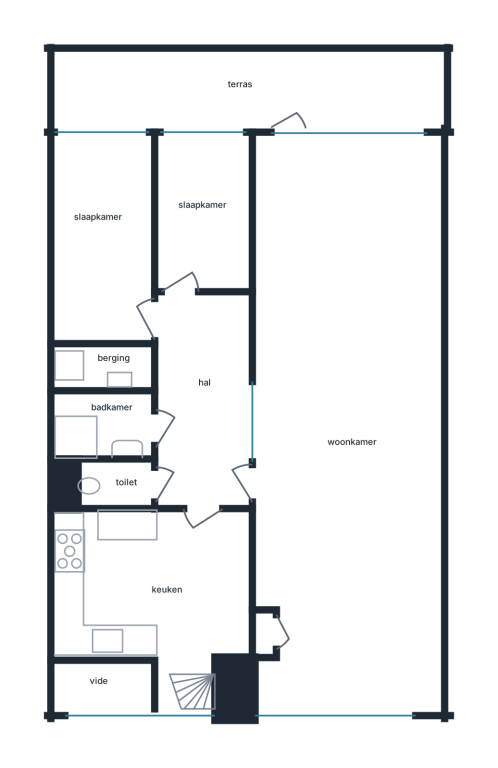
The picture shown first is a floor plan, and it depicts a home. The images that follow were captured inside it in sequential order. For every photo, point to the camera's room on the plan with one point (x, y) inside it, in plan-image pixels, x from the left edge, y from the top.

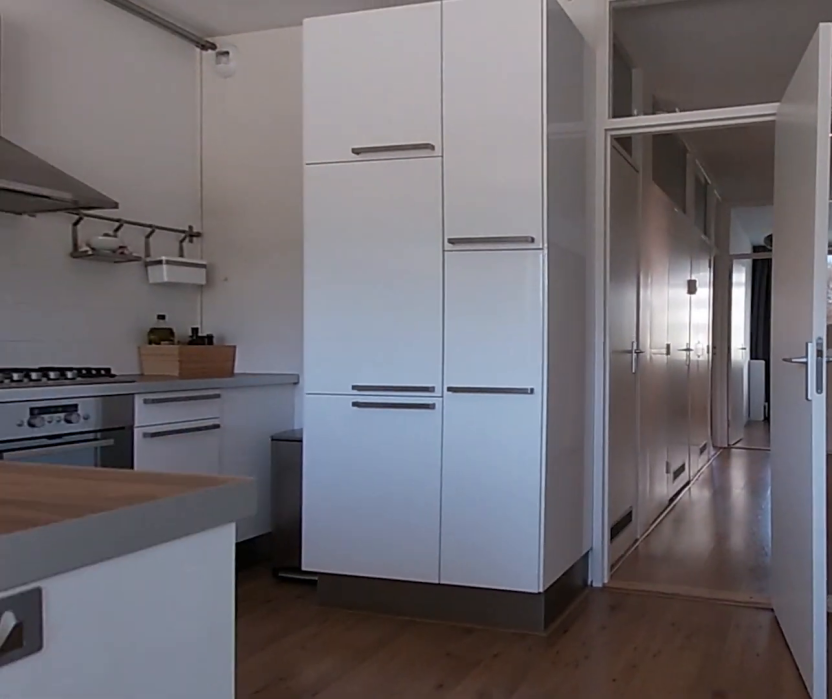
(154, 588)
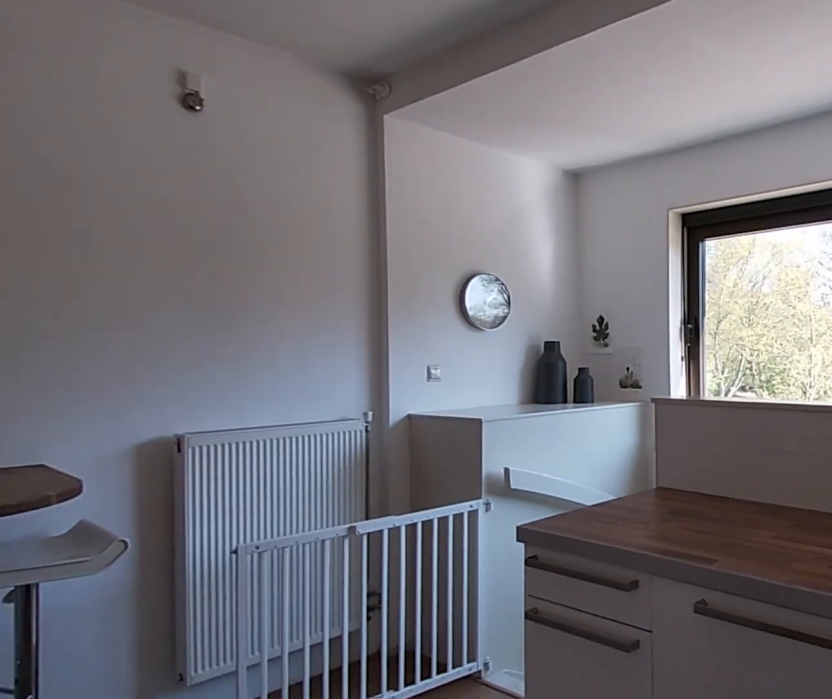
(154, 588)
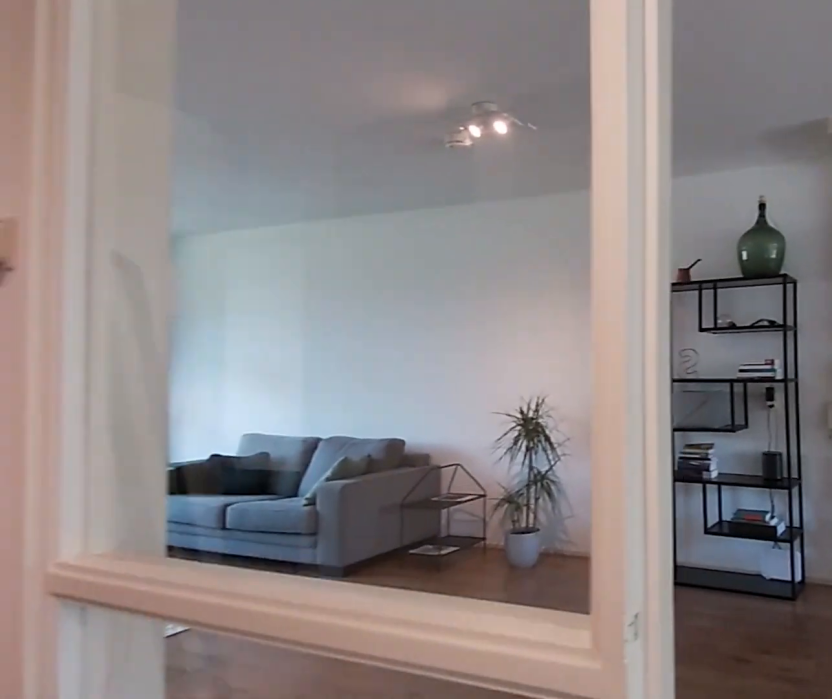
(203, 401)
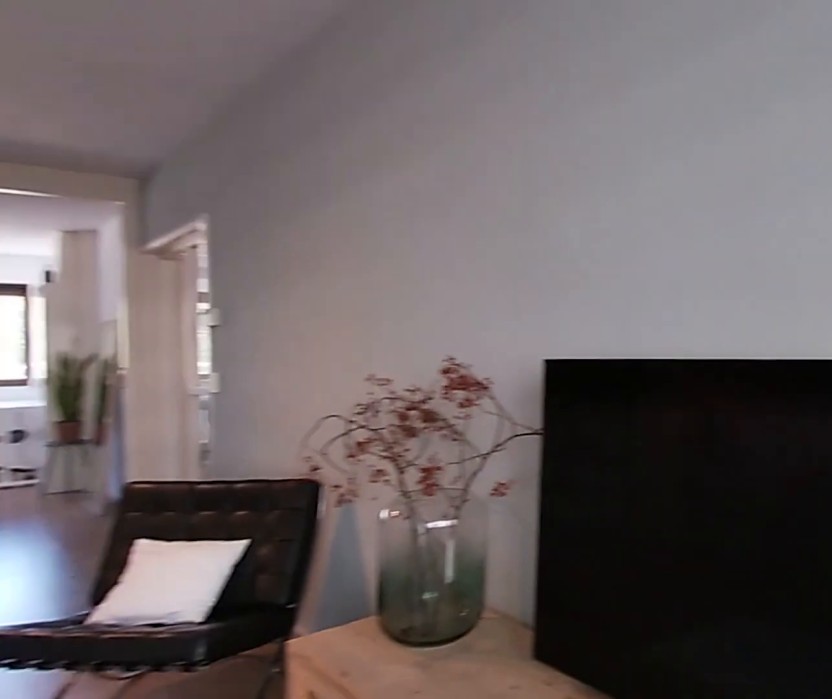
(359, 279)
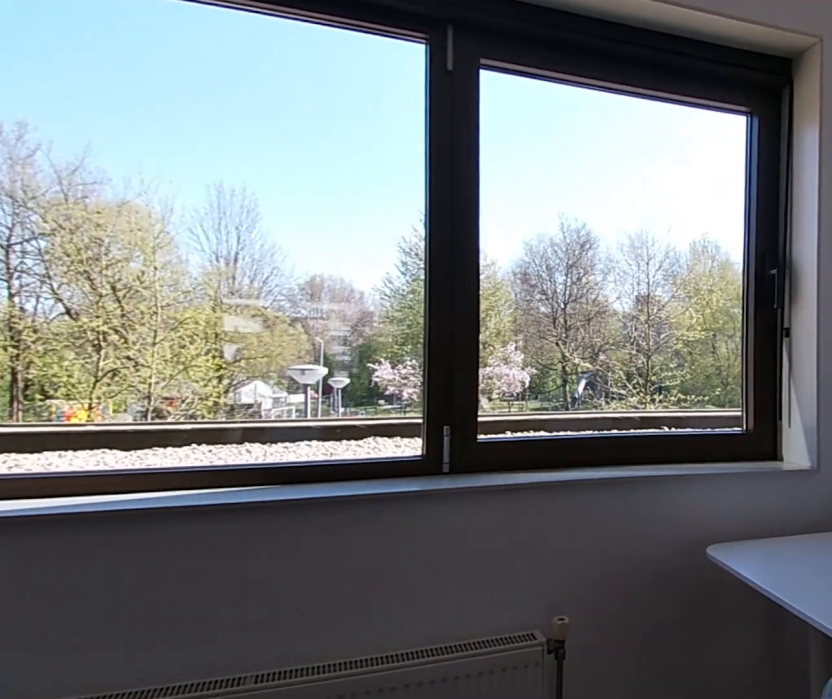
(359, 279)
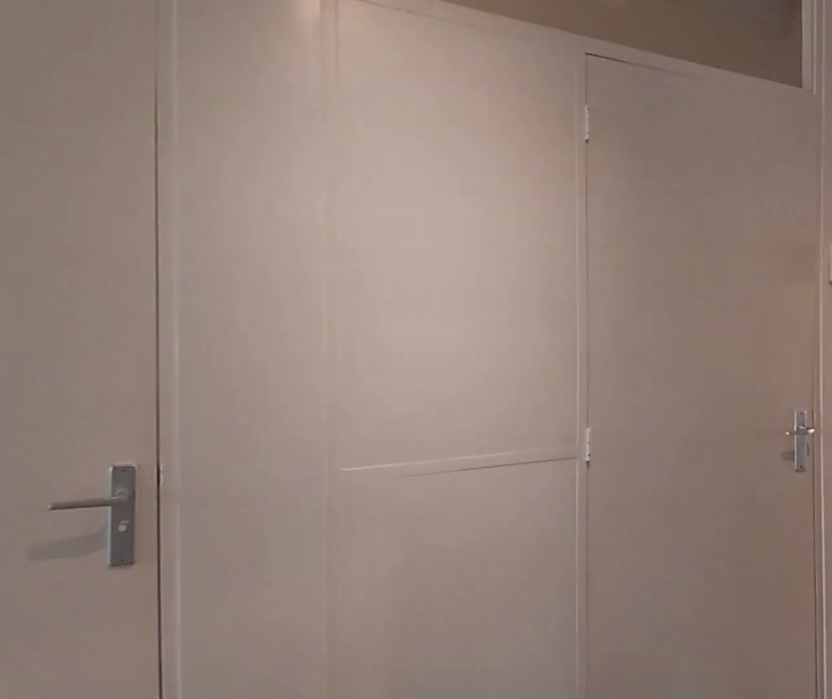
(203, 402)
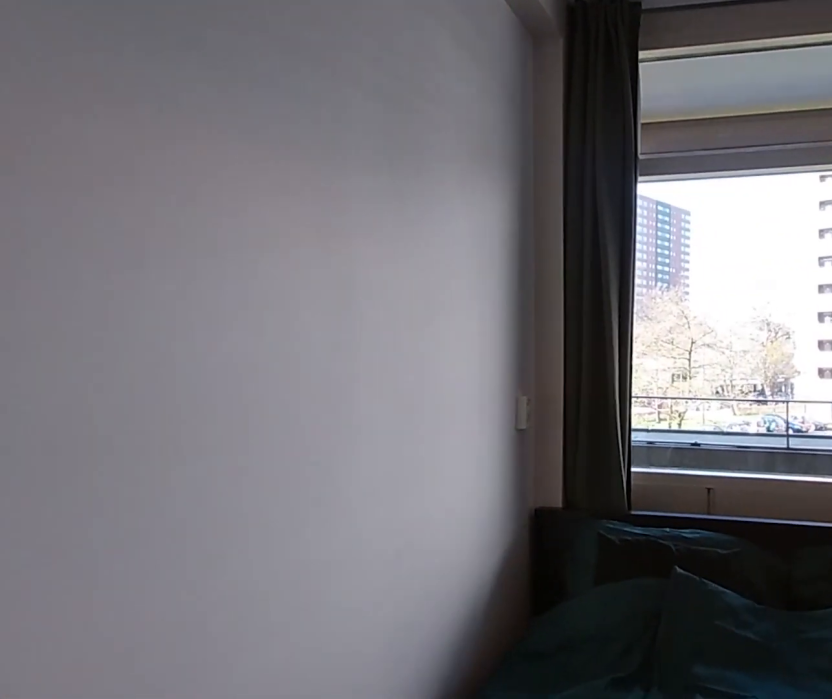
(105, 240)
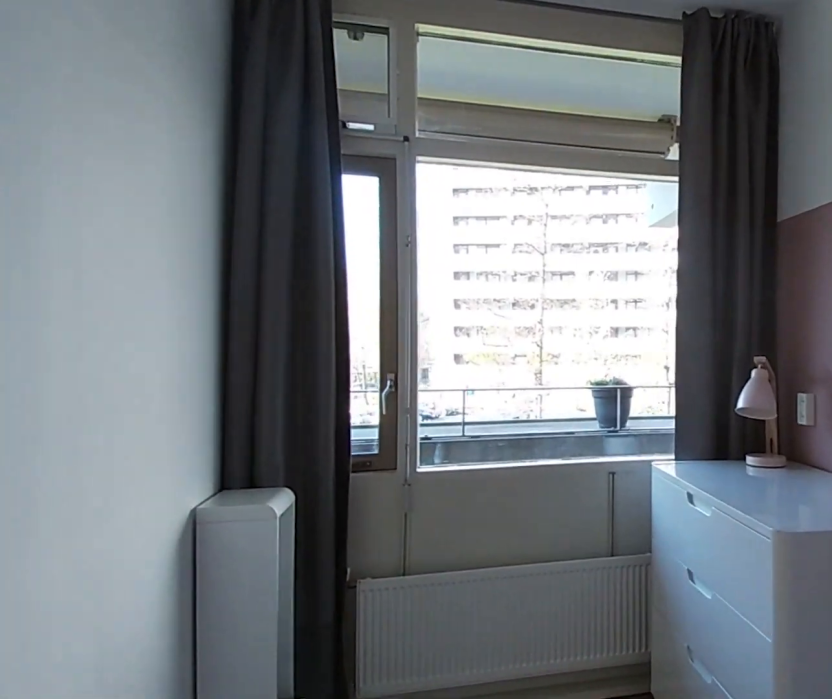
(202, 214)
